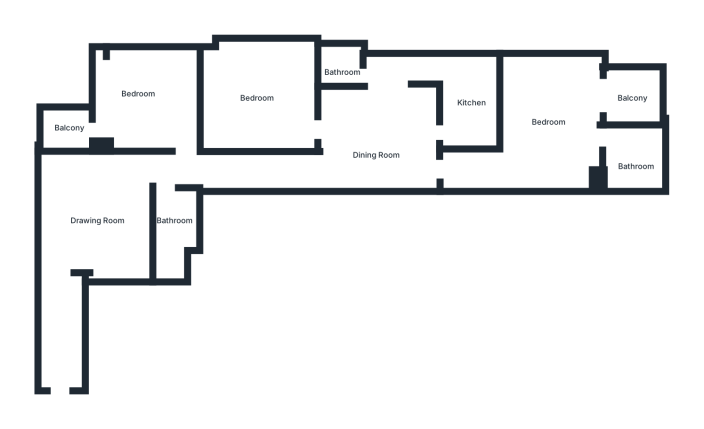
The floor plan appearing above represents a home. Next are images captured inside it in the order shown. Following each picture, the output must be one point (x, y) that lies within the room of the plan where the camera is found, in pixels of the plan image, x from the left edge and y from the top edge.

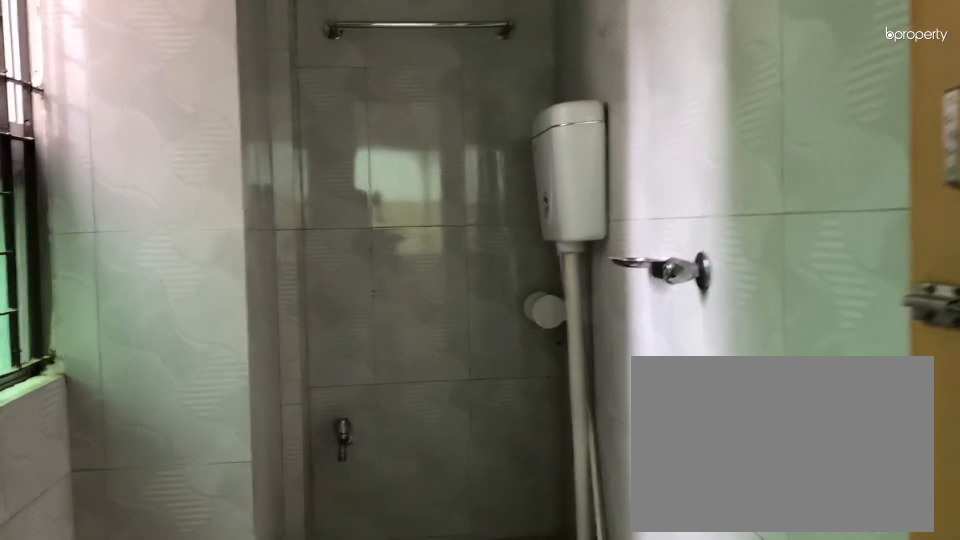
(170, 223)
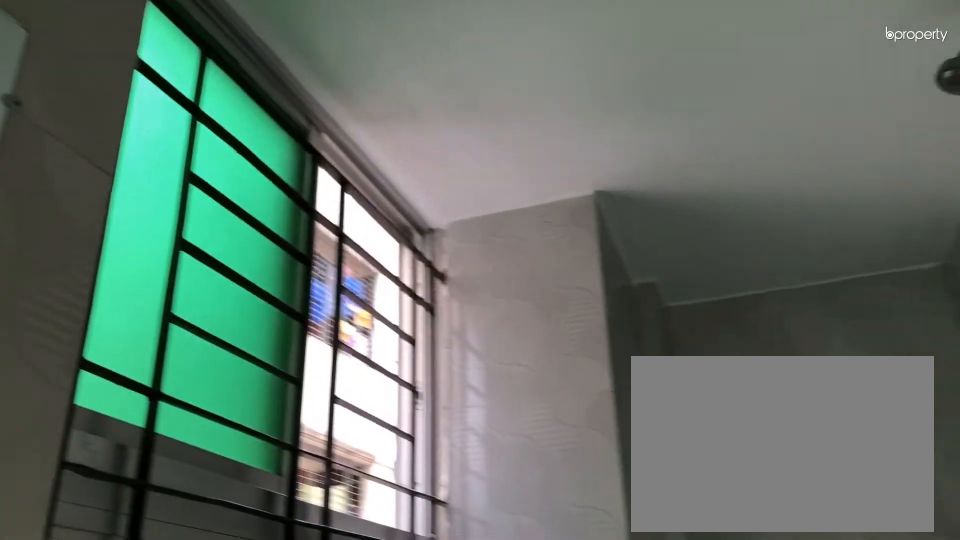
(170, 223)
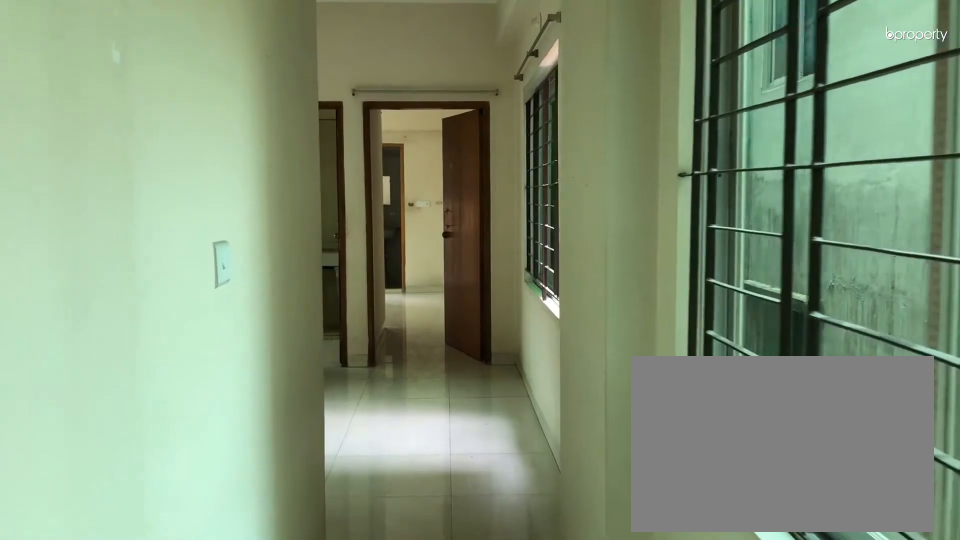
(261, 168)
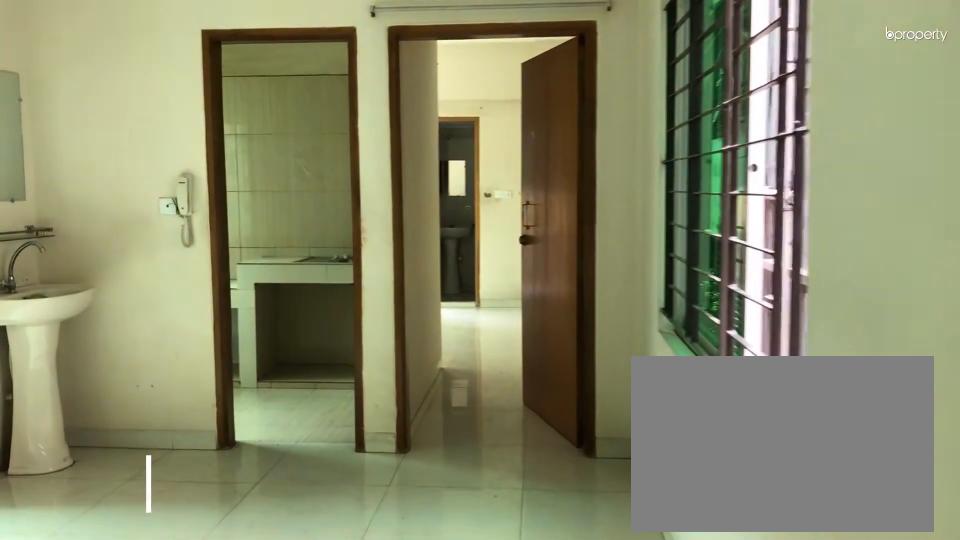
(379, 129)
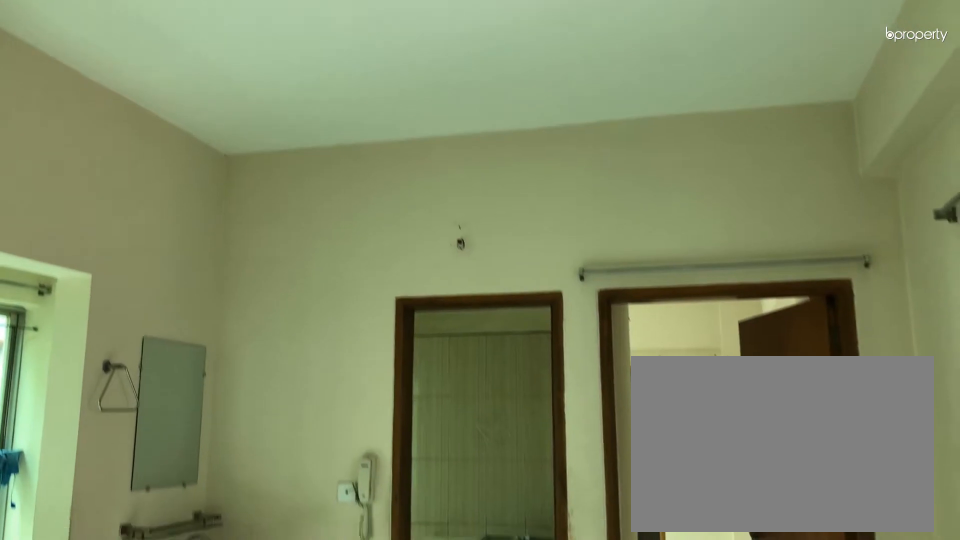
(379, 129)
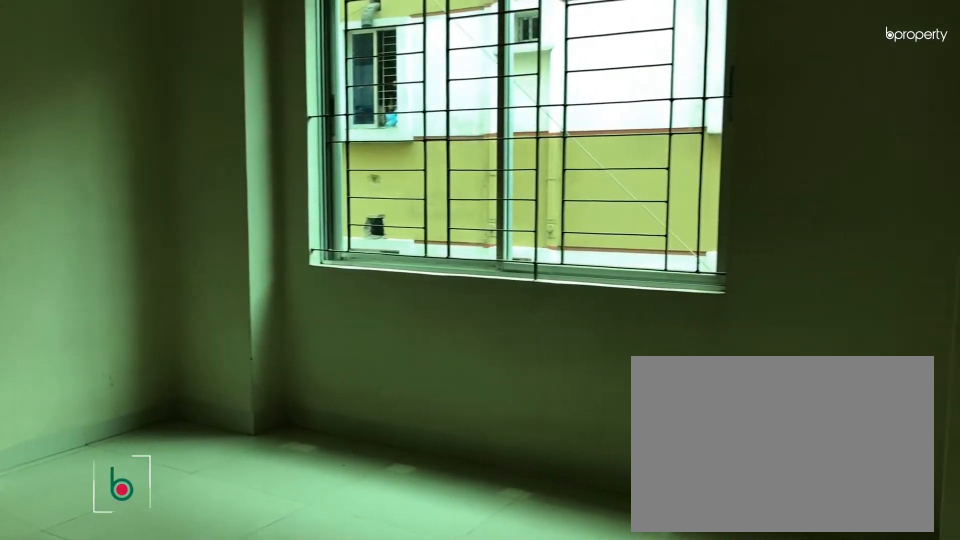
(261, 99)
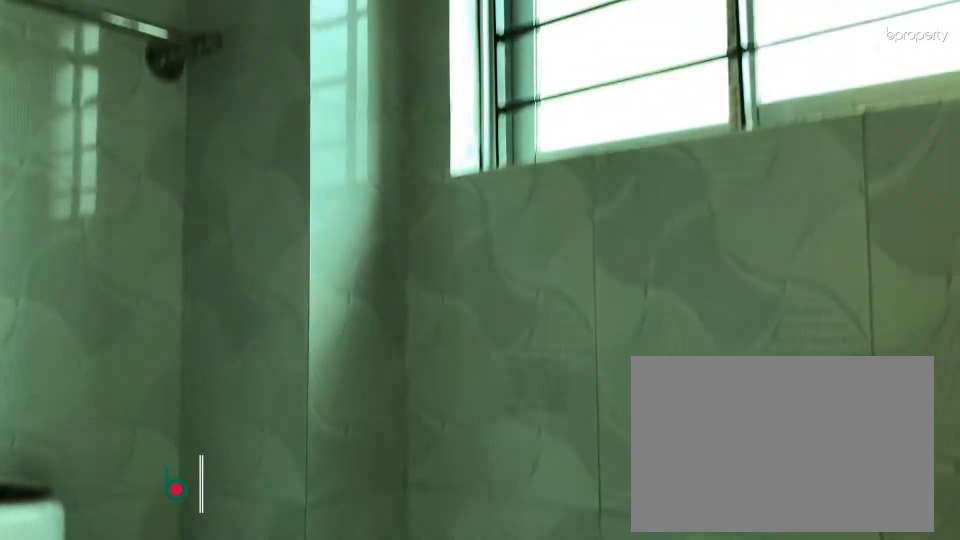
(343, 68)
